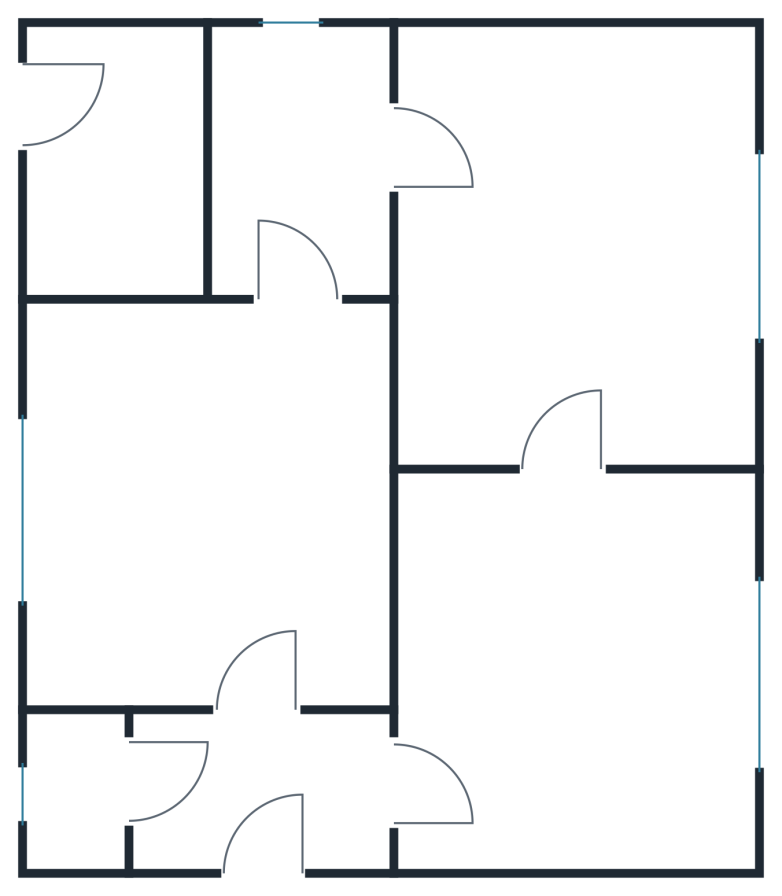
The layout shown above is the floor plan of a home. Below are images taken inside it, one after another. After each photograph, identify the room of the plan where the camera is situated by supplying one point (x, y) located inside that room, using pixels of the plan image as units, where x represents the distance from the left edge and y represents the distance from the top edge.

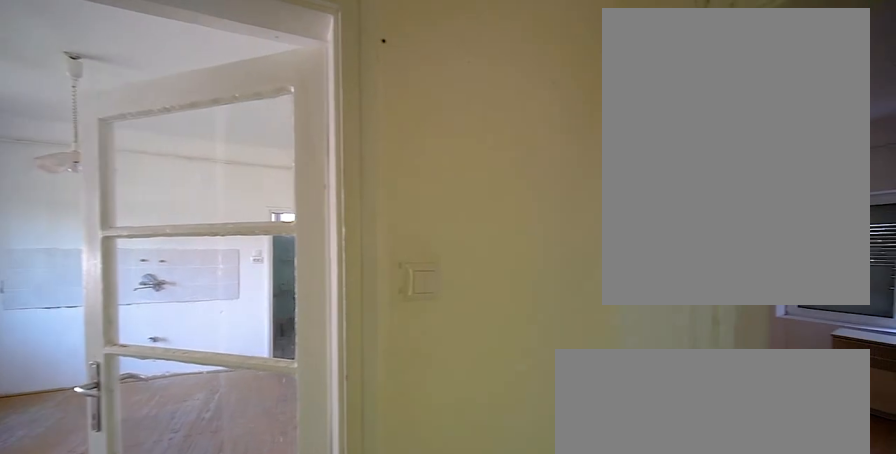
(271, 773)
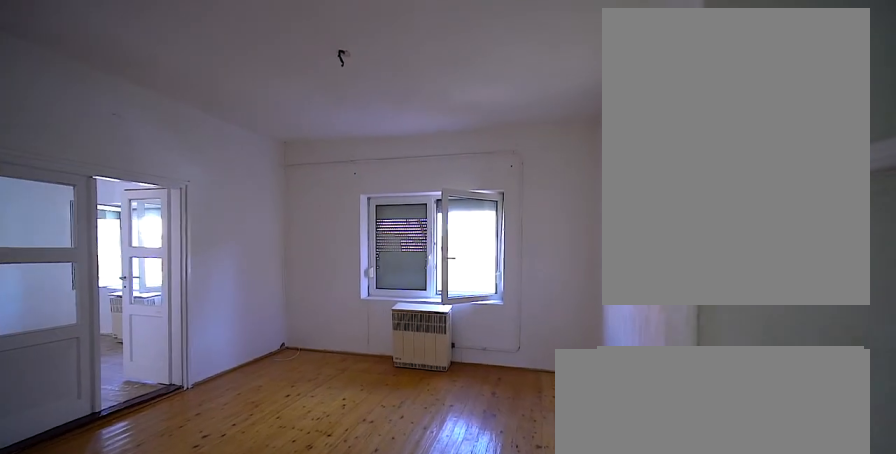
(582, 675)
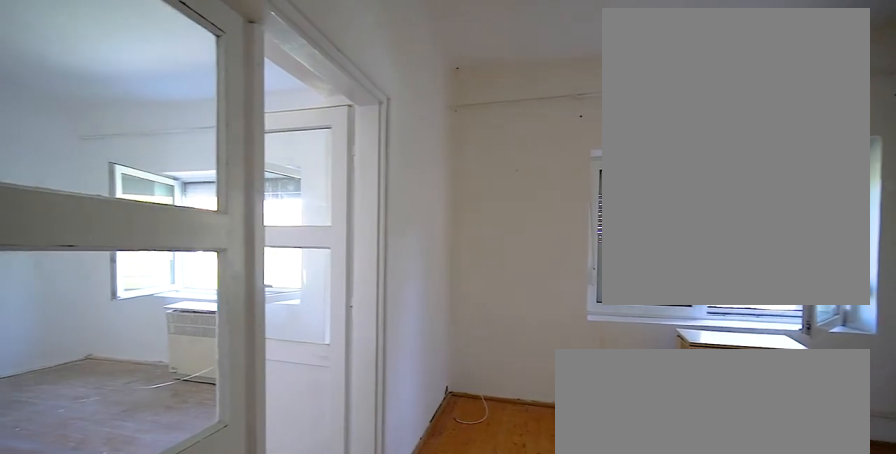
(582, 675)
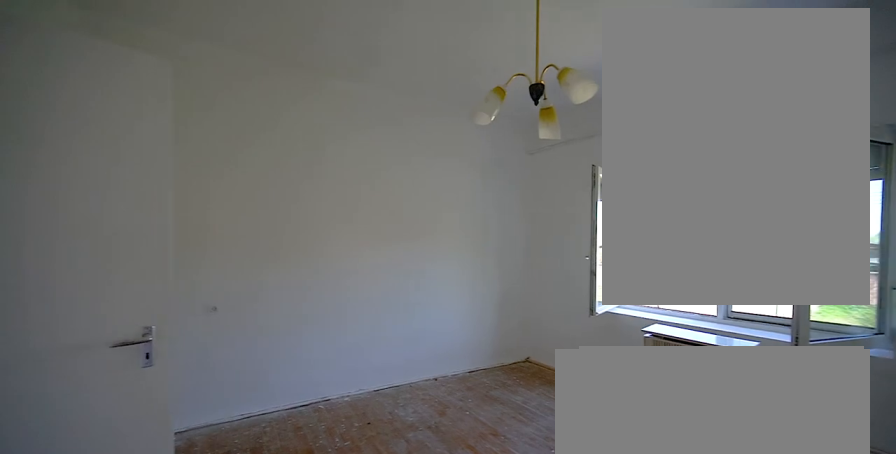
(590, 264)
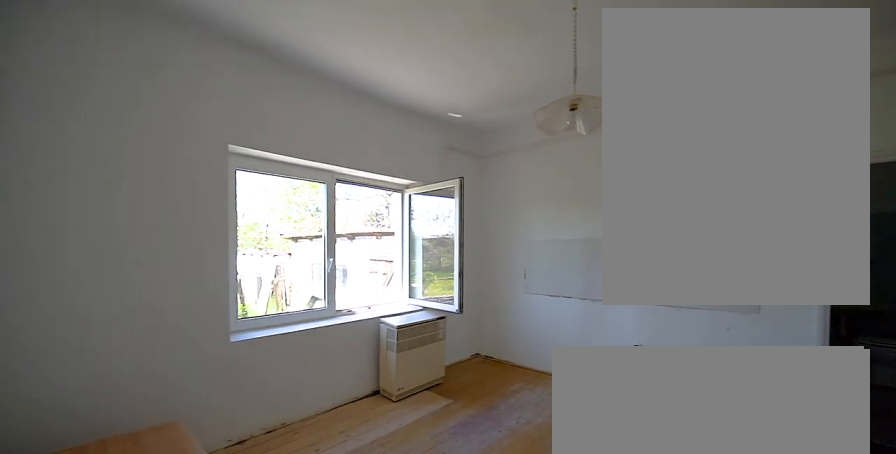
(209, 519)
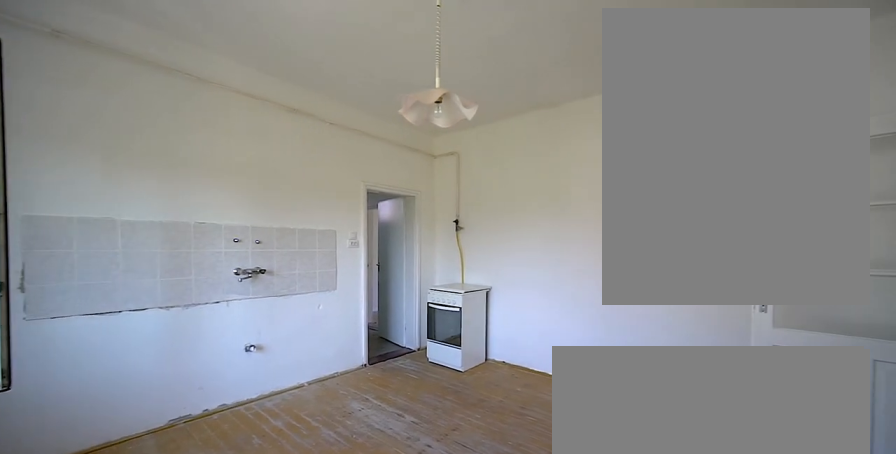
(209, 519)
